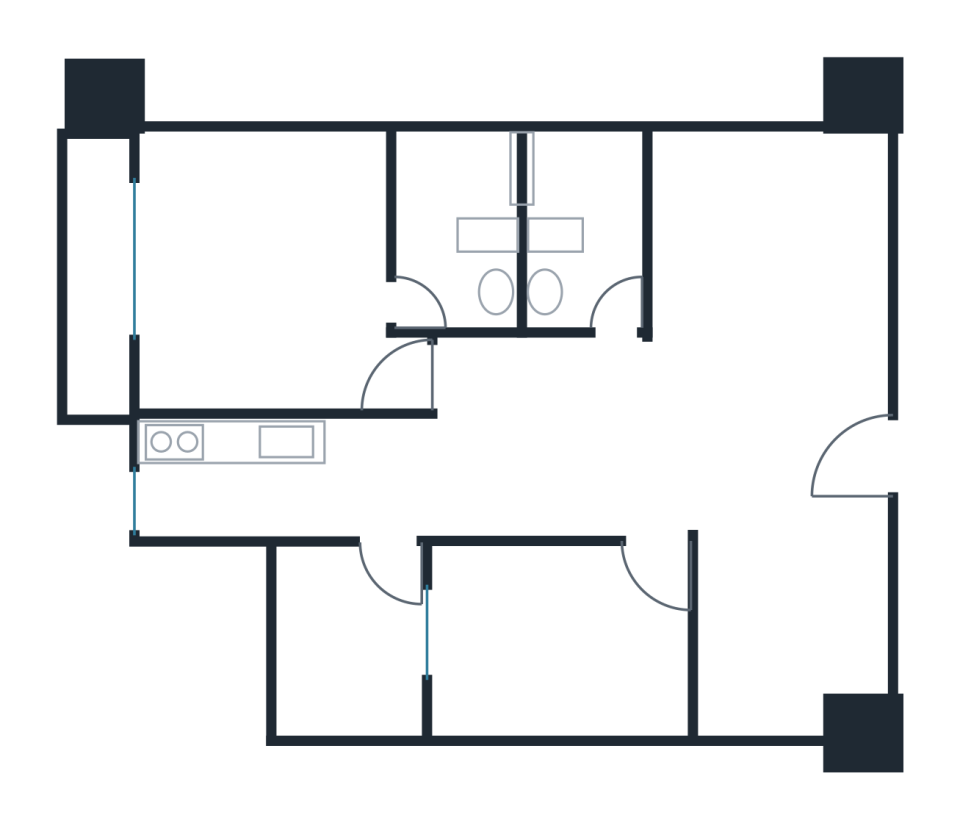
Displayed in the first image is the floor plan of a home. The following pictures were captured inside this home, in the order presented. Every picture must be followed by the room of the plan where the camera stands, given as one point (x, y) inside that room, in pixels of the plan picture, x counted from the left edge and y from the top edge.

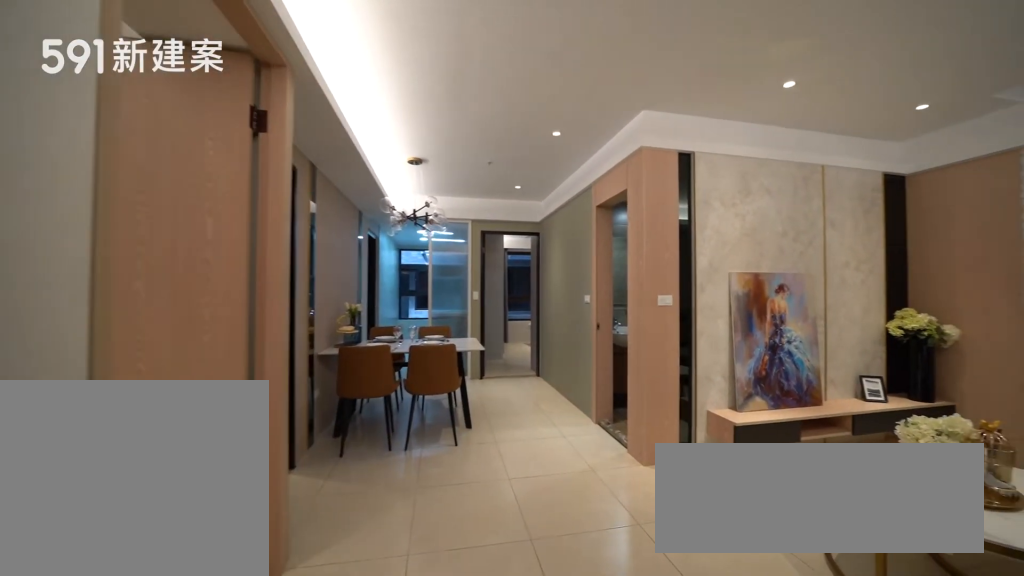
(788, 471)
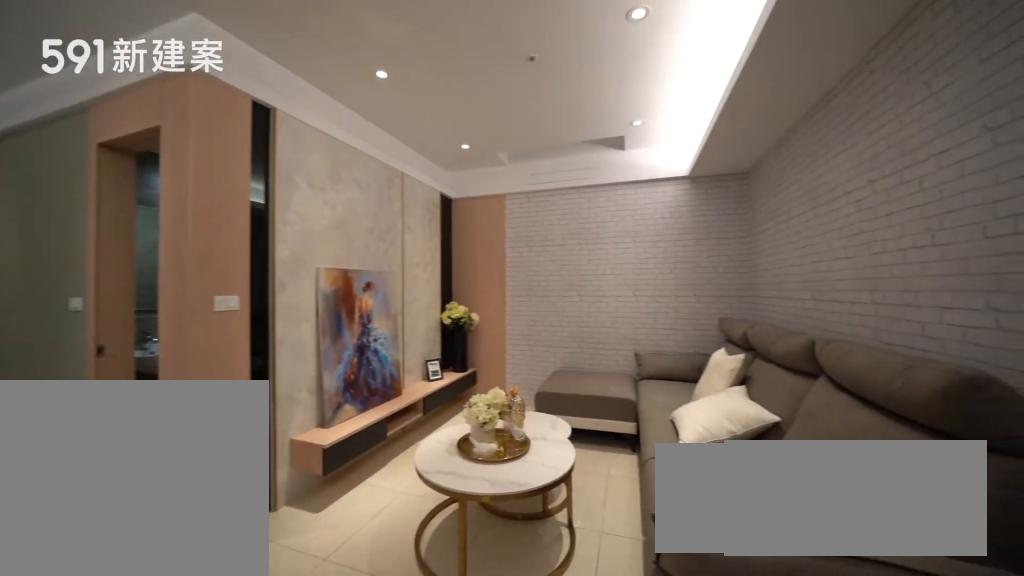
(774, 270)
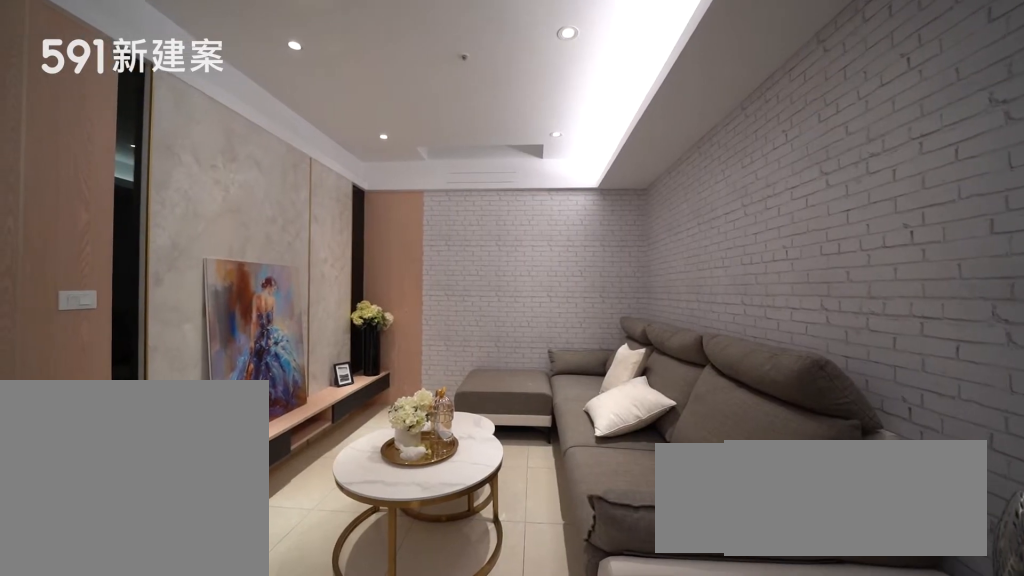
(774, 270)
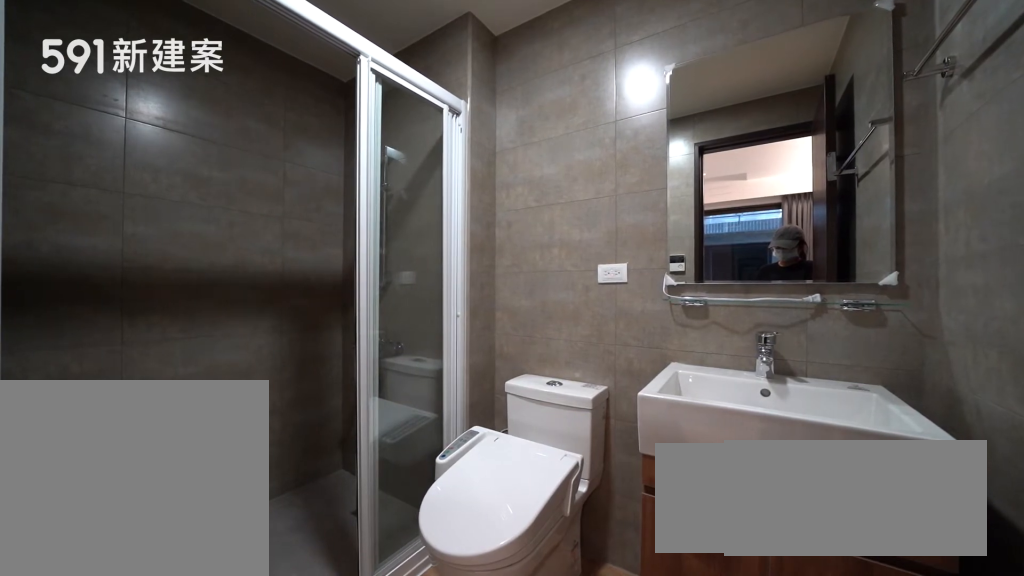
(459, 222)
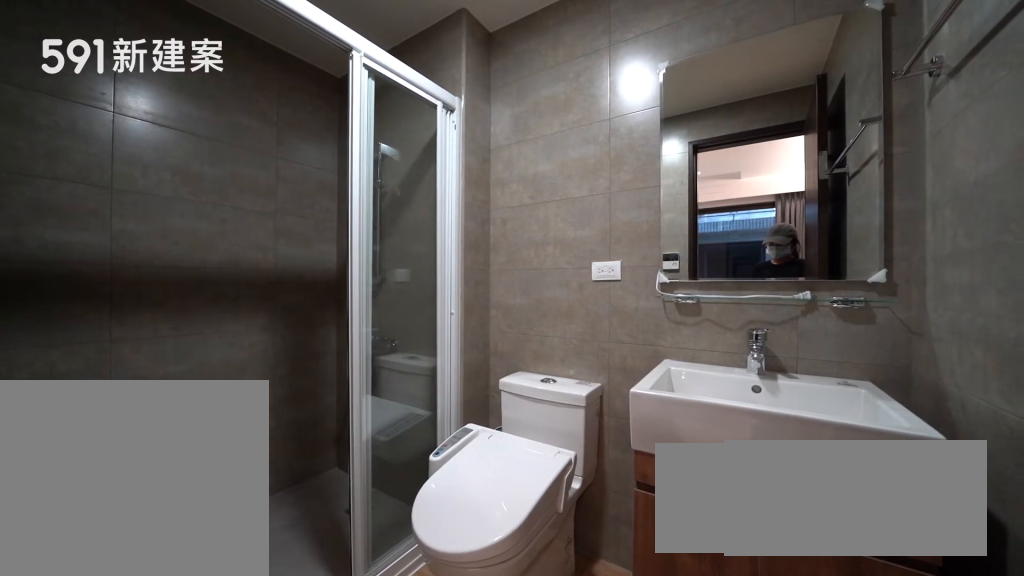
(459, 222)
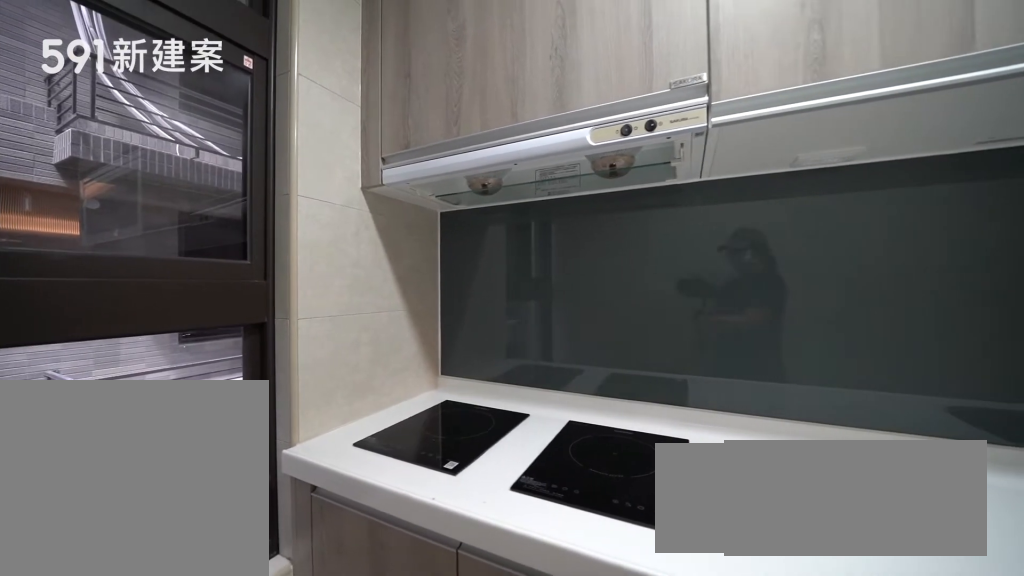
(273, 477)
